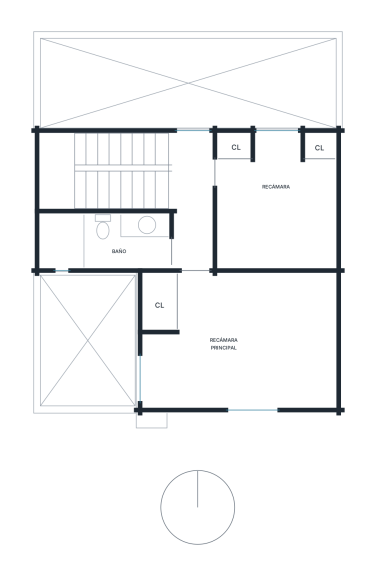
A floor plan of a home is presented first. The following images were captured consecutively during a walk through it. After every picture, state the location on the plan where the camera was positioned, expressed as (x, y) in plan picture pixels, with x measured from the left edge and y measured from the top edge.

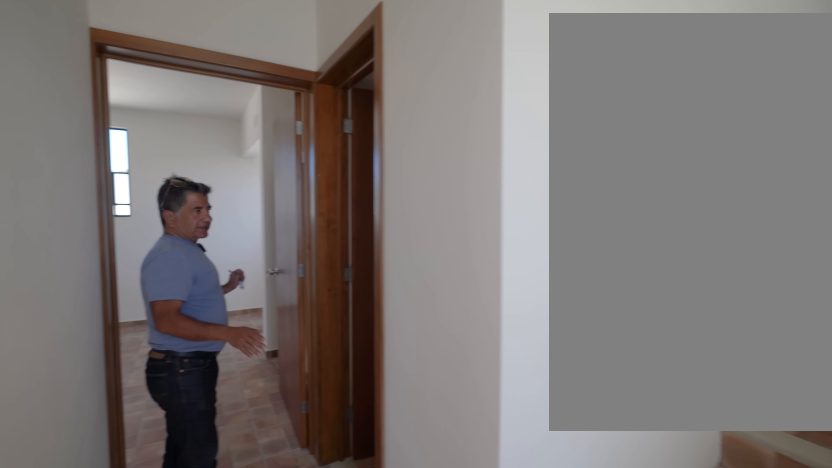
(225, 175)
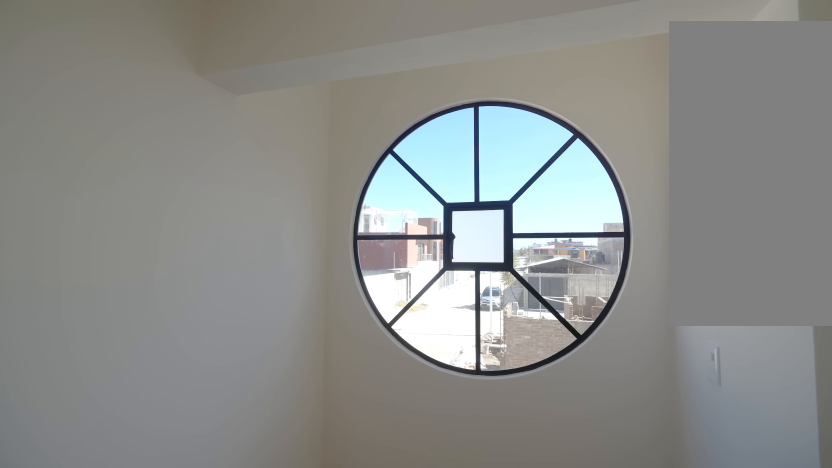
(202, 373)
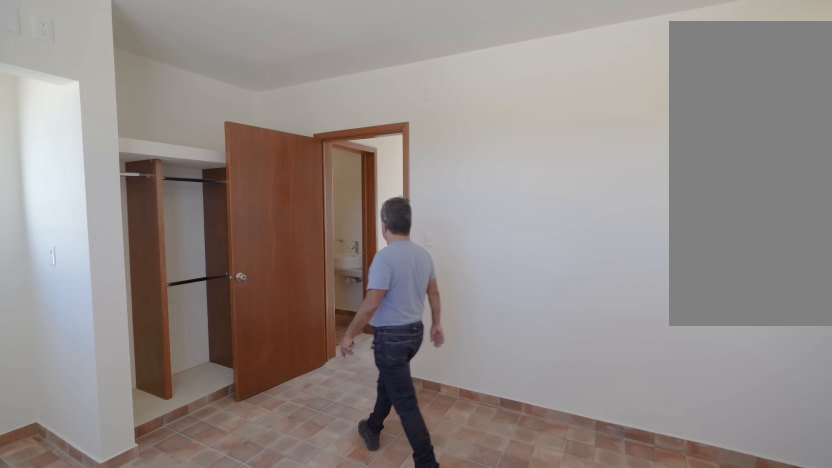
(264, 349)
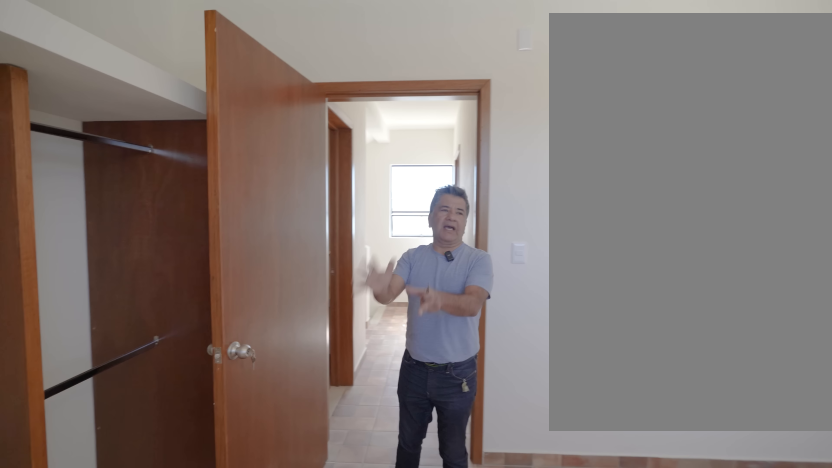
(223, 344)
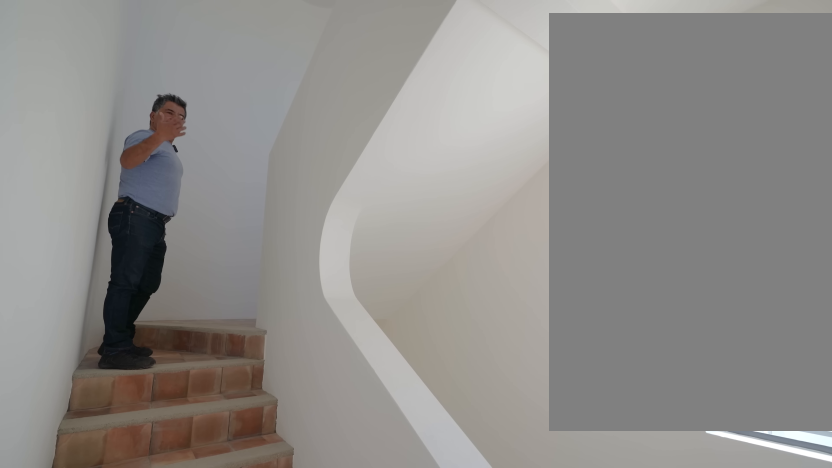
(188, 189)
